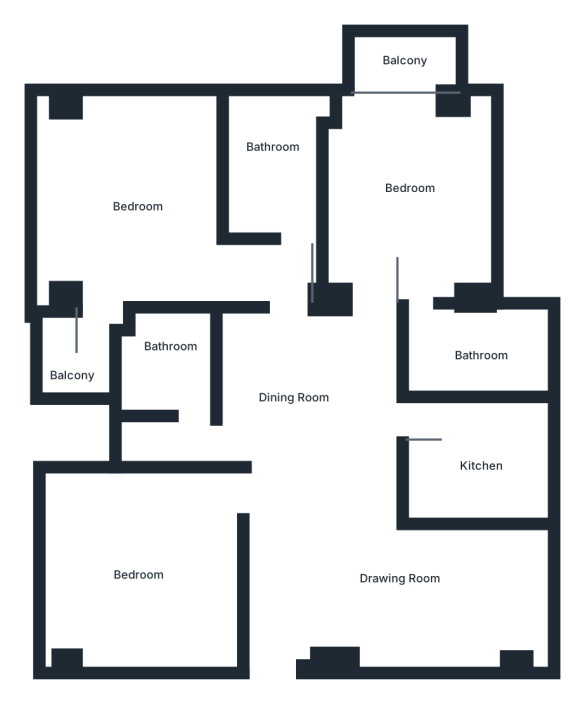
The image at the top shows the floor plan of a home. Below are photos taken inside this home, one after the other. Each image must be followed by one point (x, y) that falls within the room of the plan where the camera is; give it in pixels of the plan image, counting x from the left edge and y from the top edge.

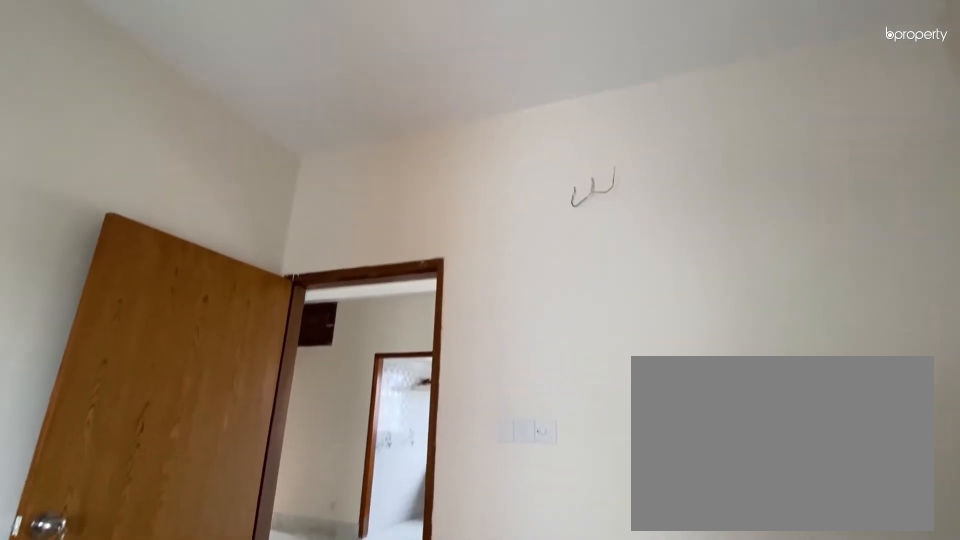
(146, 568)
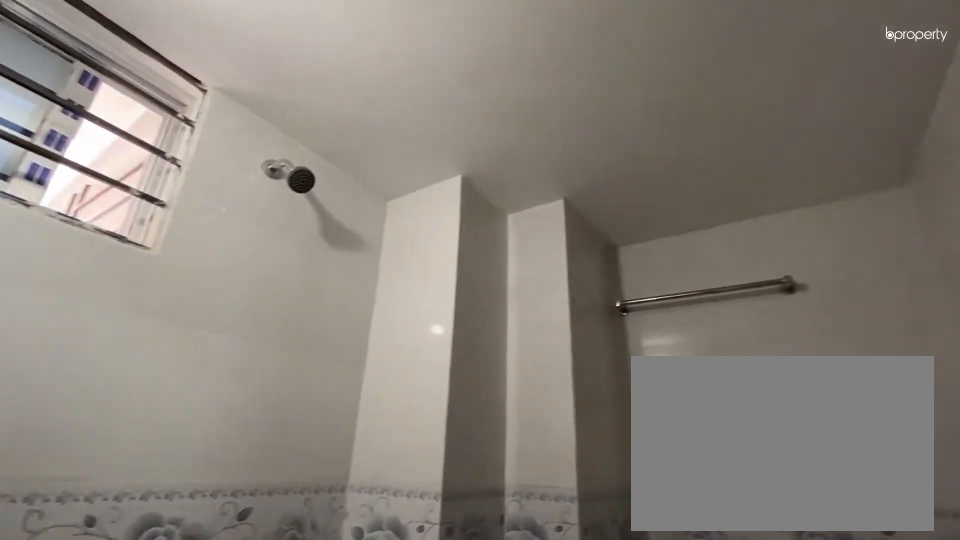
(171, 357)
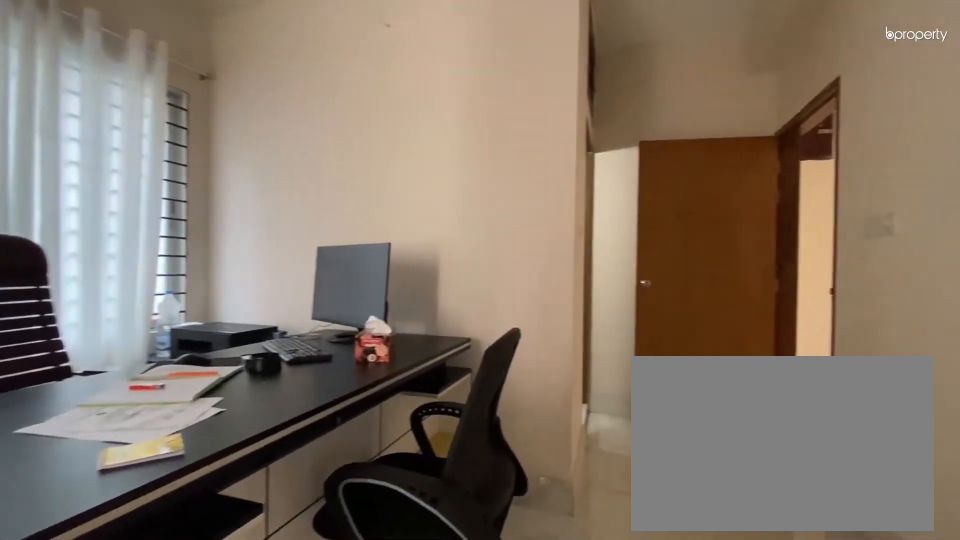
(133, 211)
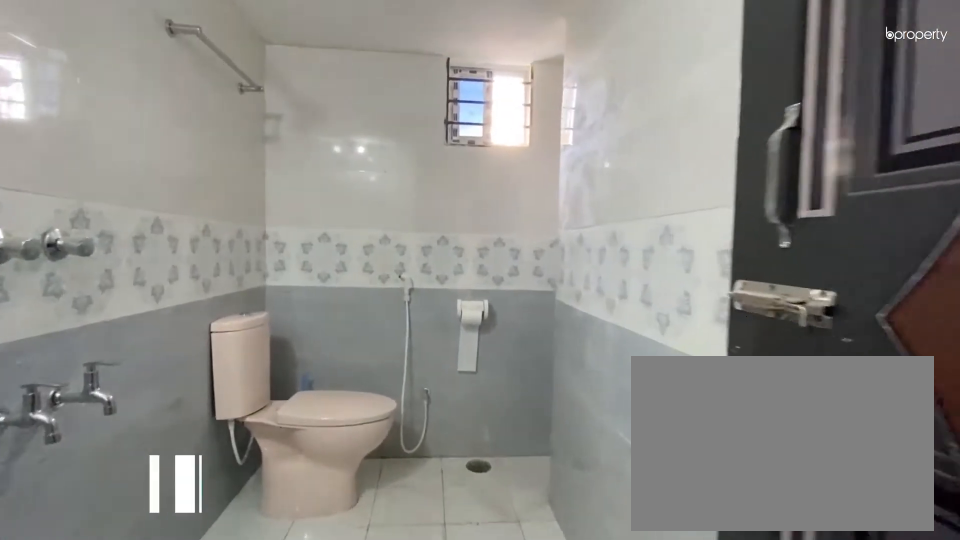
(266, 168)
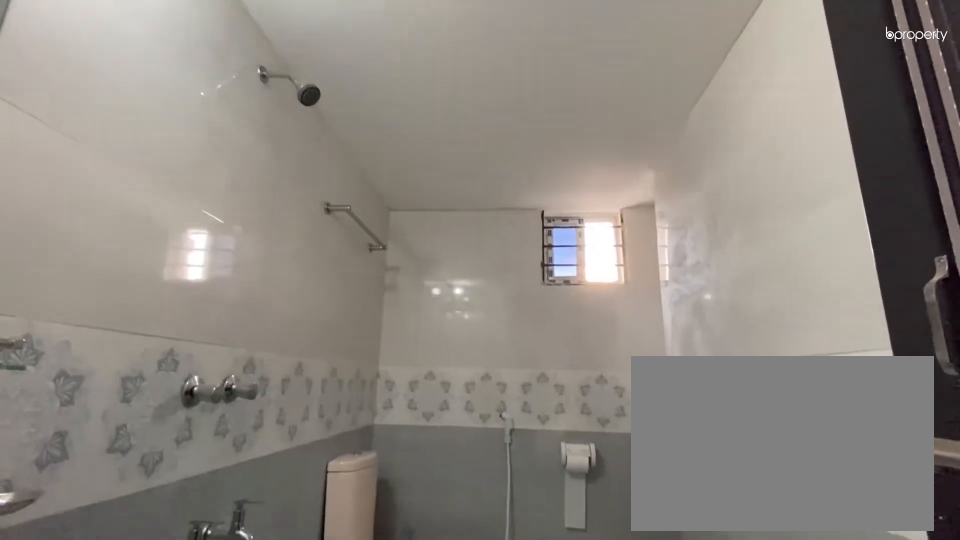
(266, 168)
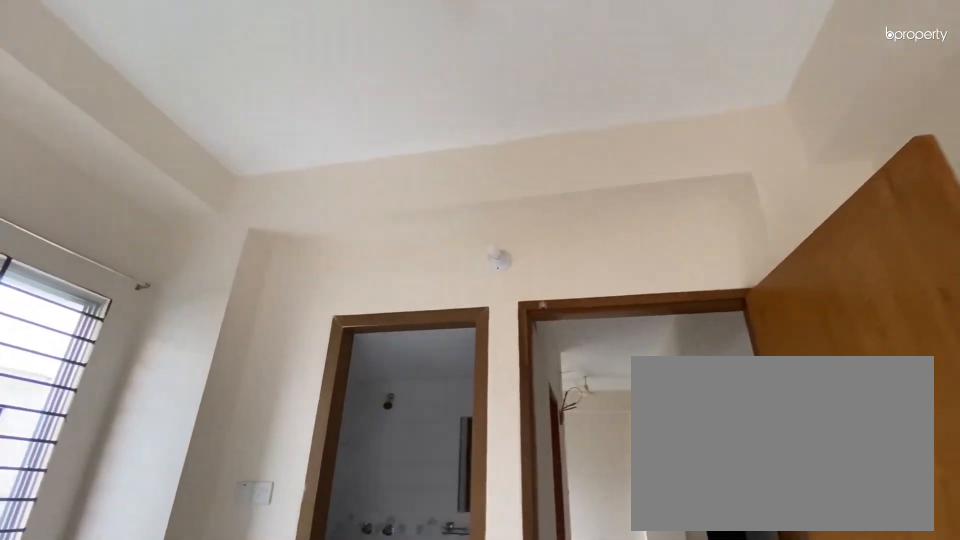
(406, 188)
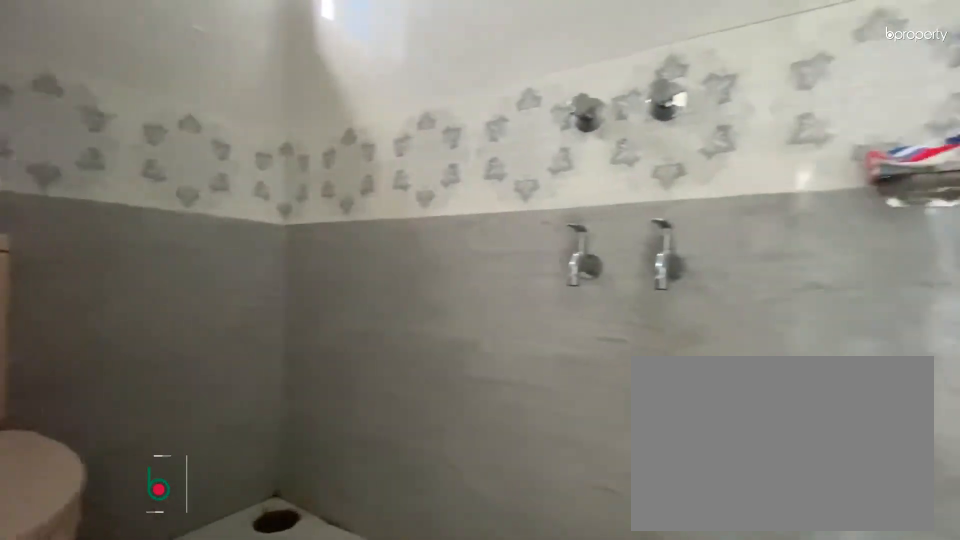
(475, 344)
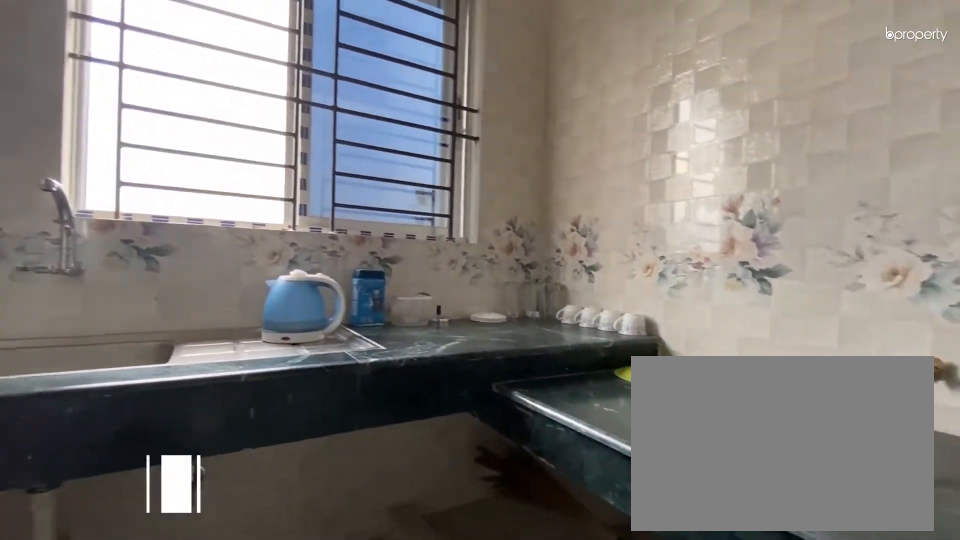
(482, 466)
